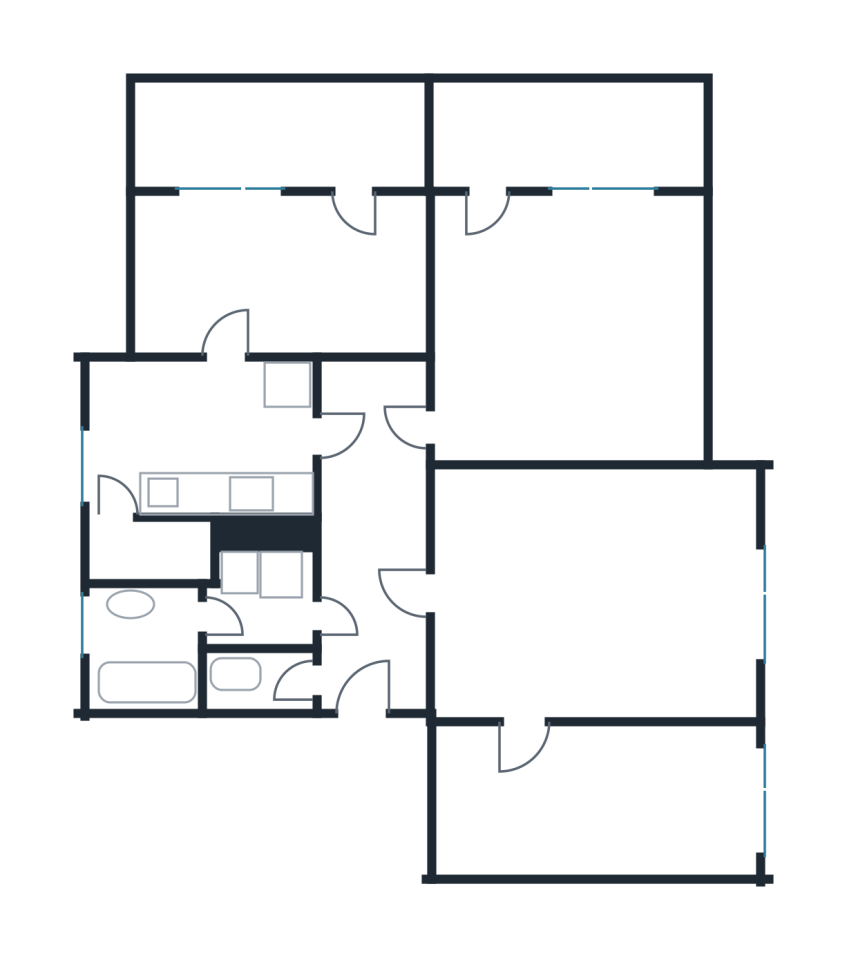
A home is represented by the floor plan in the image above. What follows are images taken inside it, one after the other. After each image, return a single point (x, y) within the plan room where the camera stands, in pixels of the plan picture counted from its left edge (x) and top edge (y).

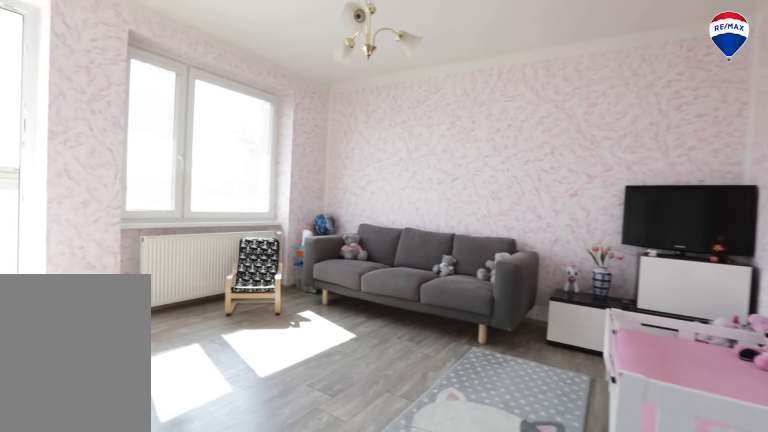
(578, 314)
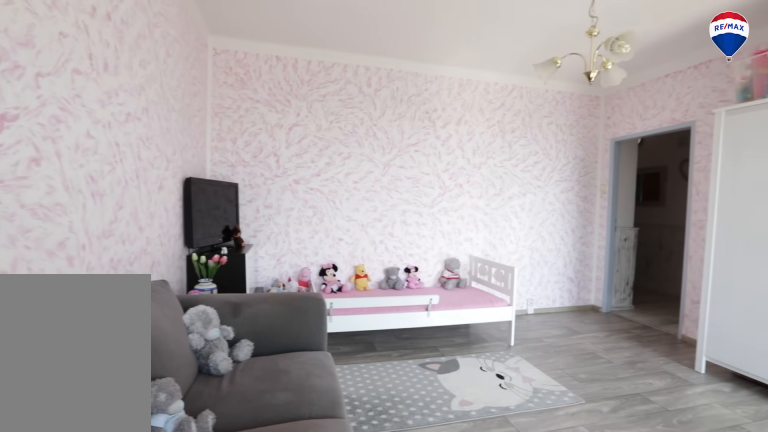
(577, 314)
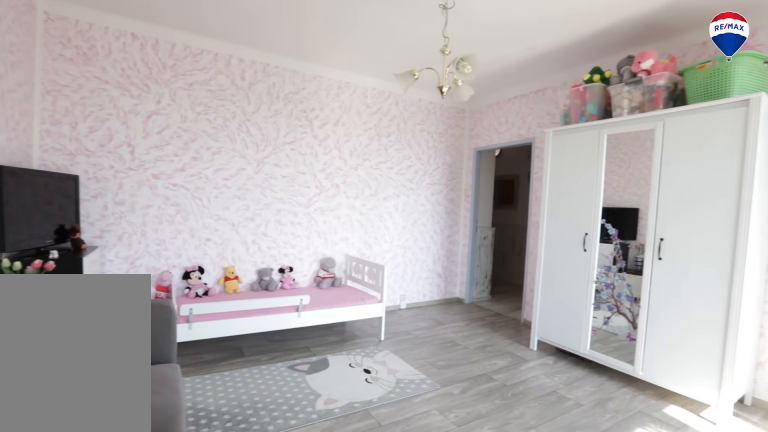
(577, 314)
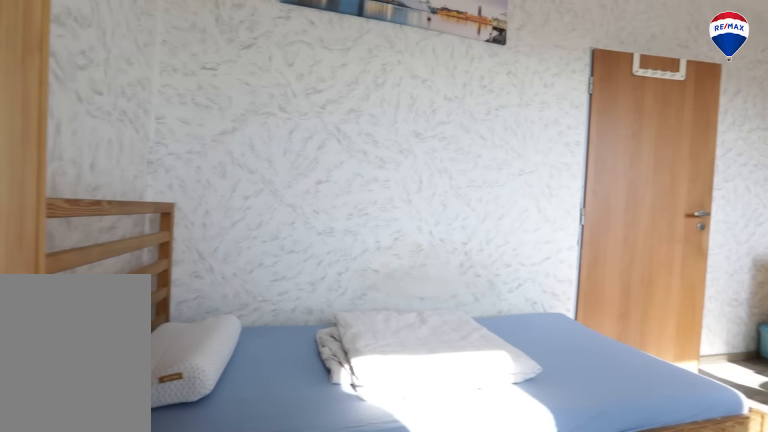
(293, 264)
